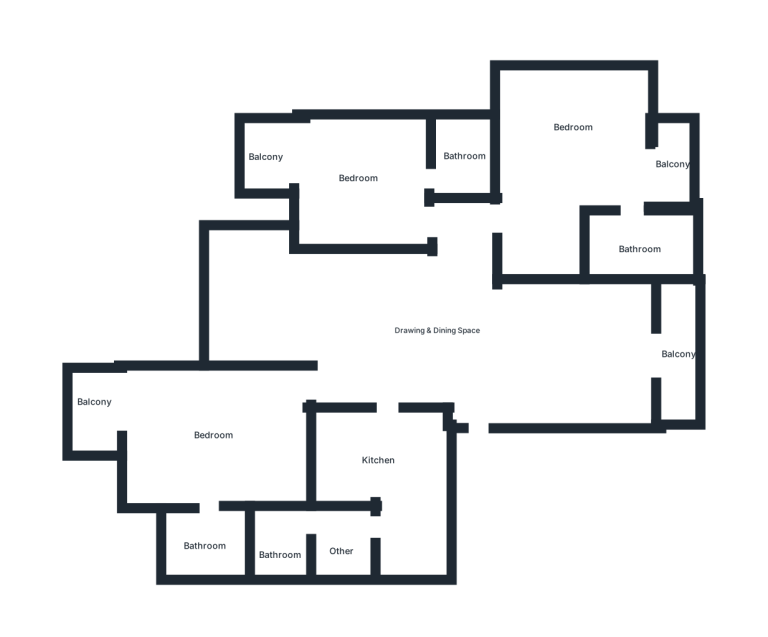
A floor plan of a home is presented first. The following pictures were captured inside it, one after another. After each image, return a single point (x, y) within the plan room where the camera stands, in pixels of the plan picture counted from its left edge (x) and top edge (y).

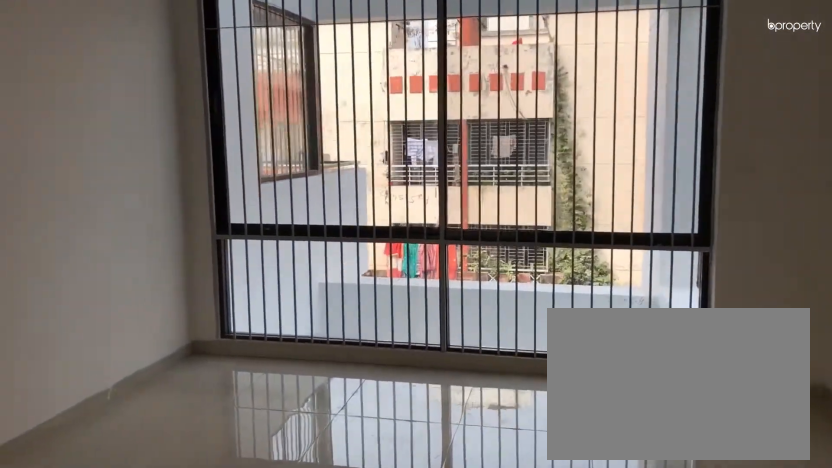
(253, 289)
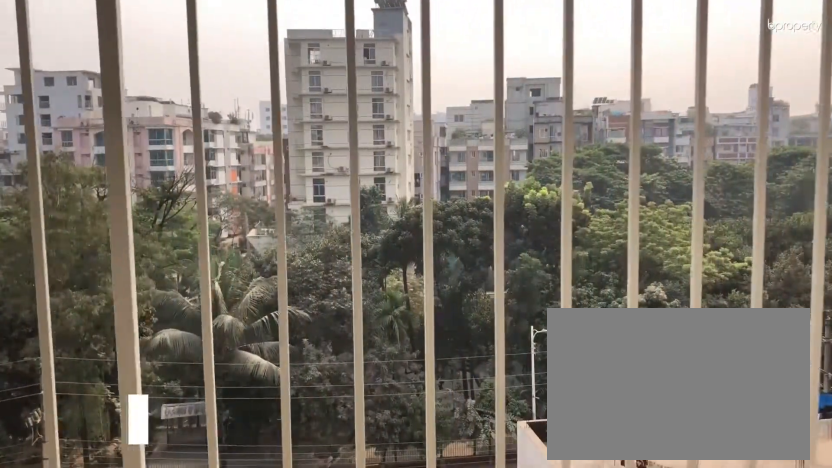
(677, 369)
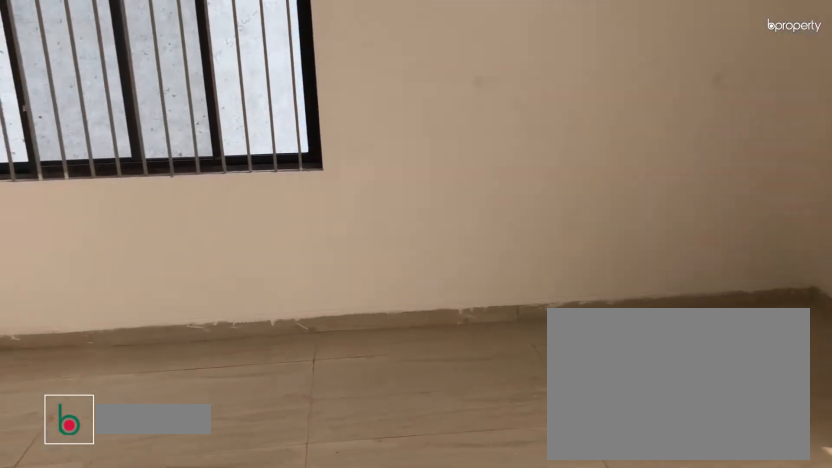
(564, 147)
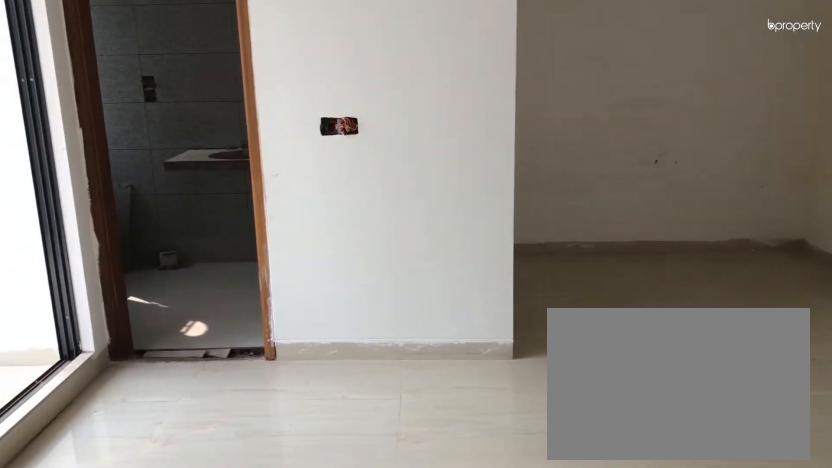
(564, 147)
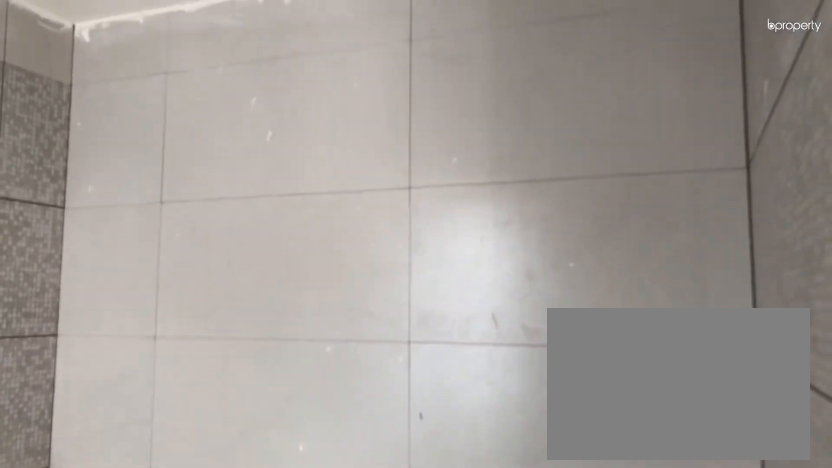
(650, 248)
